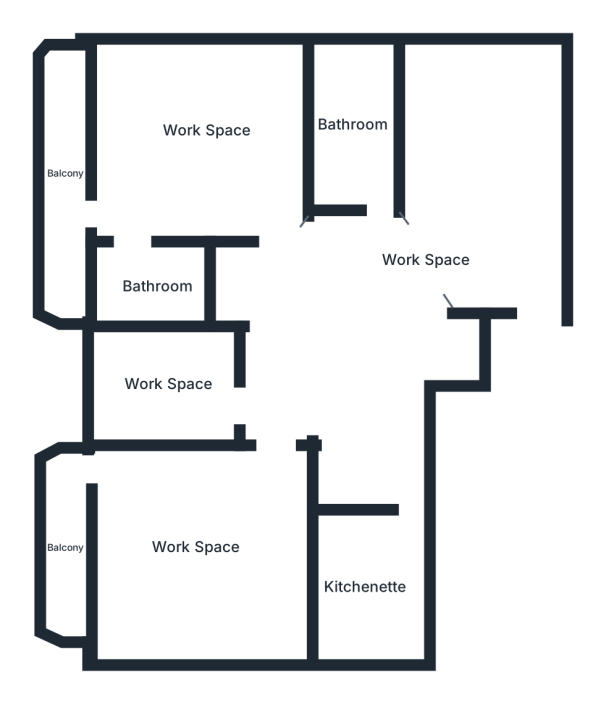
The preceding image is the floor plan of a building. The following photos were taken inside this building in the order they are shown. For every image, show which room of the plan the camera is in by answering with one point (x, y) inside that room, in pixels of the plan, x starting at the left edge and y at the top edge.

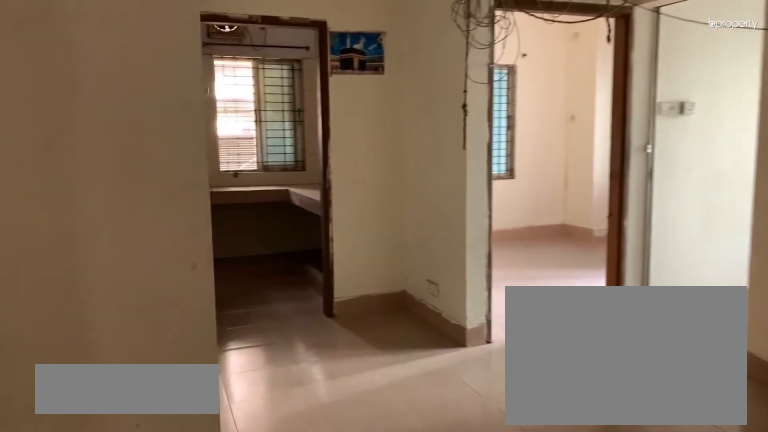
(431, 258)
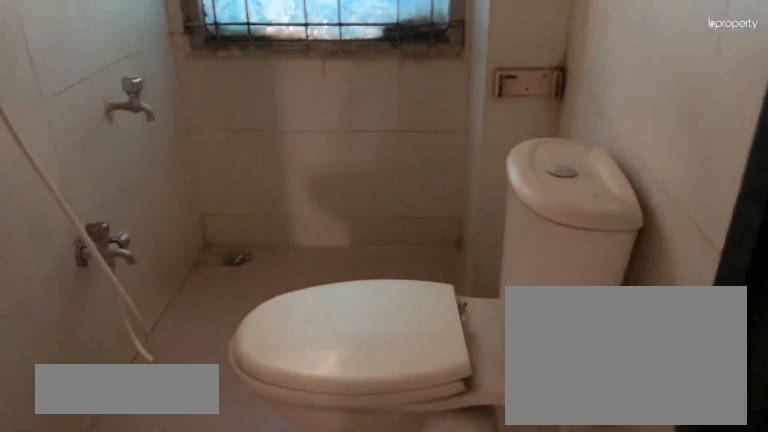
(352, 125)
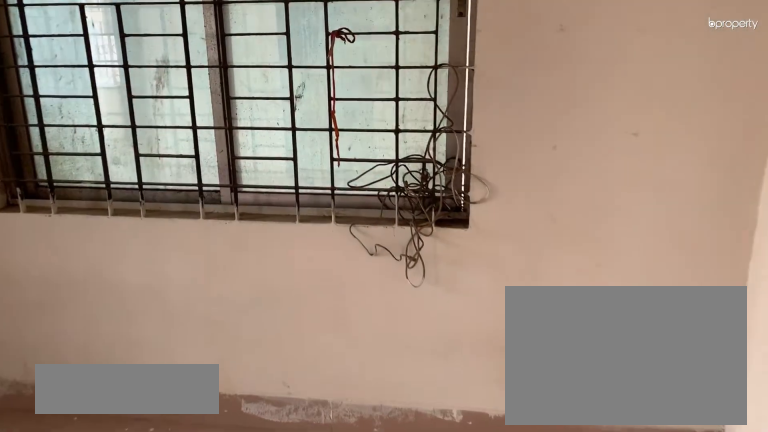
(205, 129)
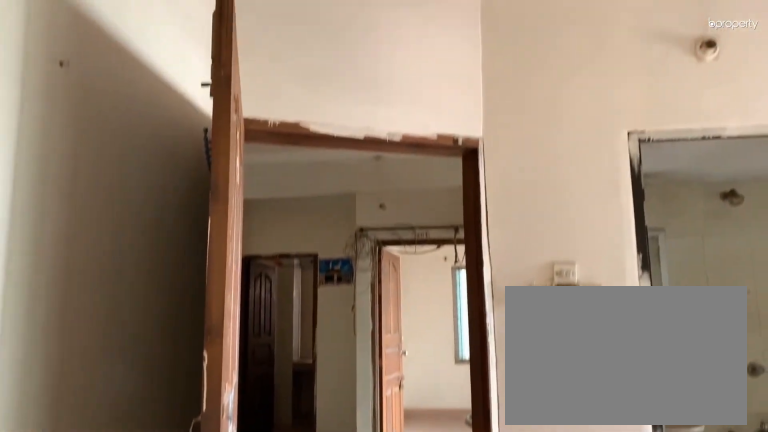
(204, 130)
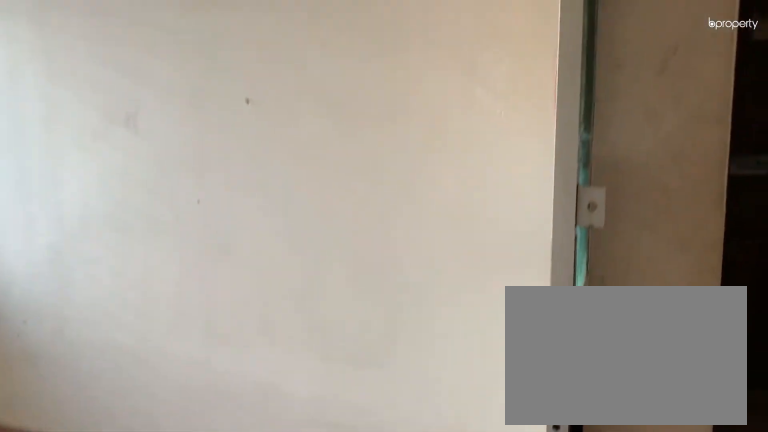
(168, 384)
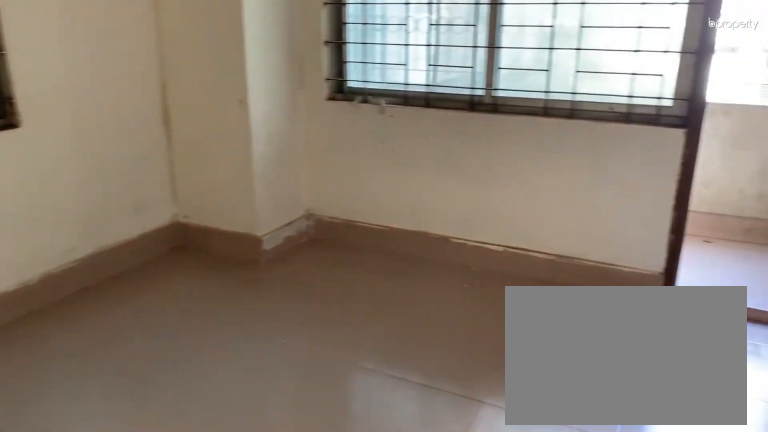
(195, 545)
